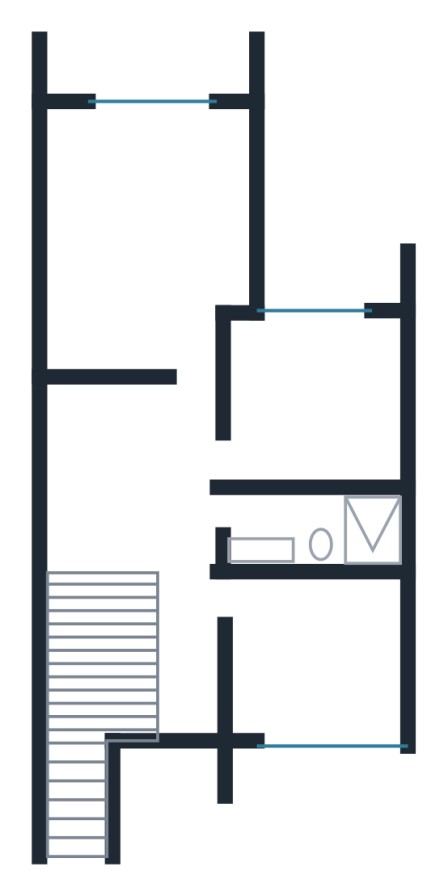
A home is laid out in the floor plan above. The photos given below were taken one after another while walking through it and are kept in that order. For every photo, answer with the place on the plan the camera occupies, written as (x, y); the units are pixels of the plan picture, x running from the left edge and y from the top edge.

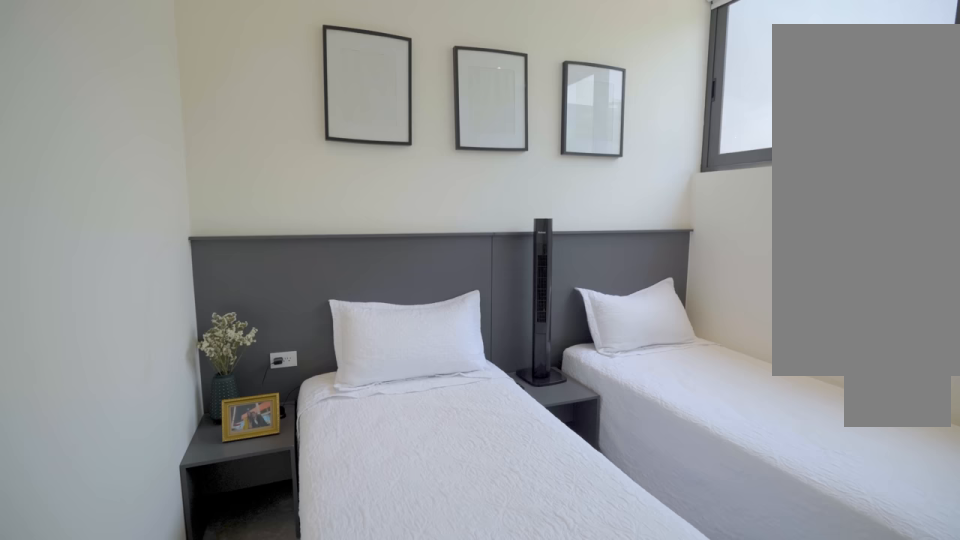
(232, 594)
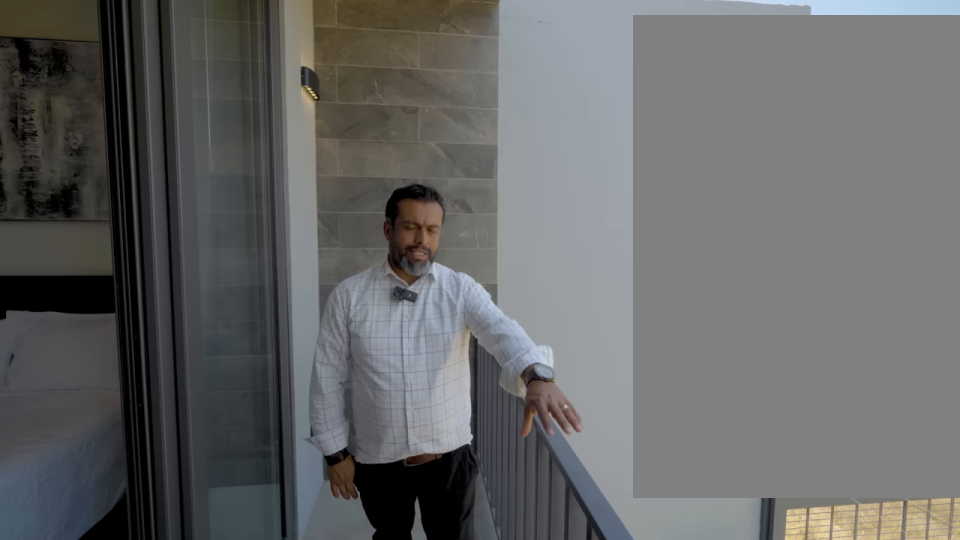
(169, 76)
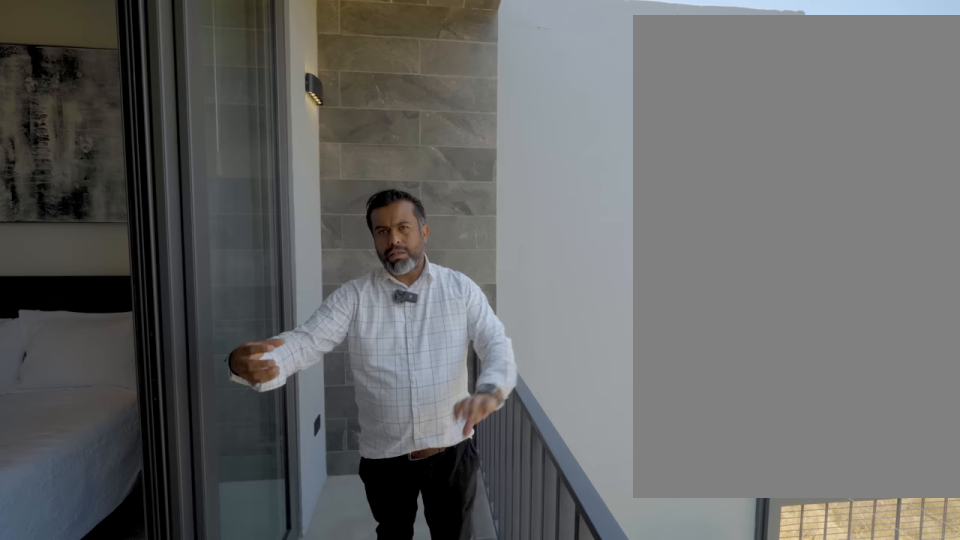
(168, 76)
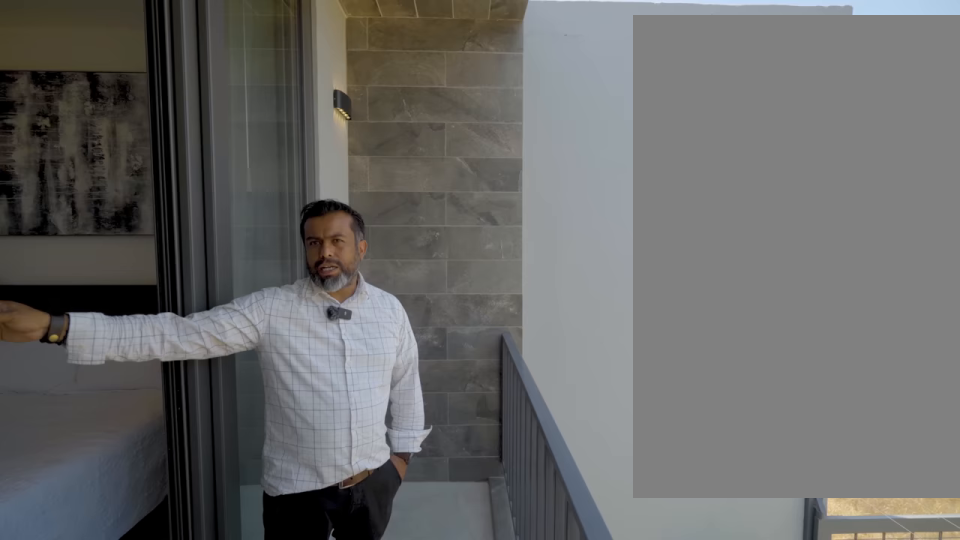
(168, 76)
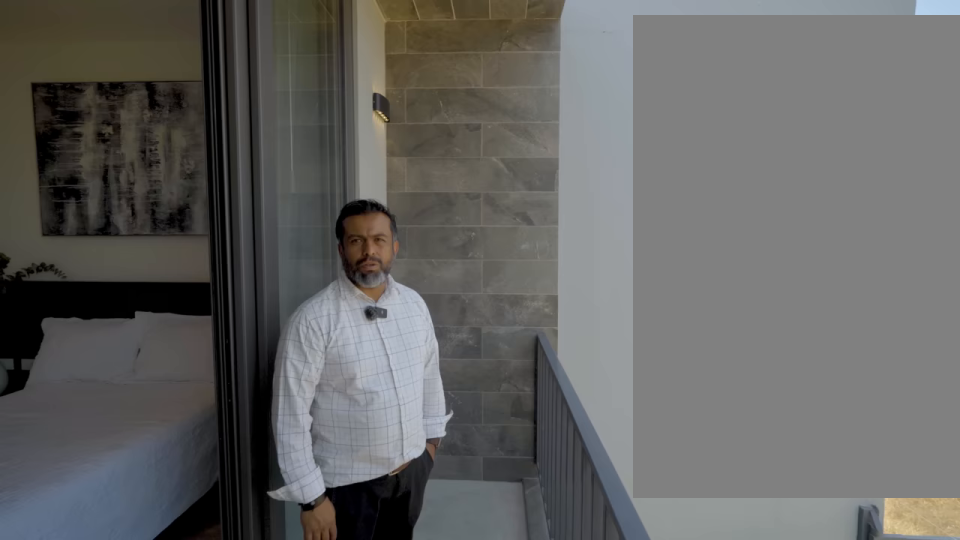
(169, 75)
